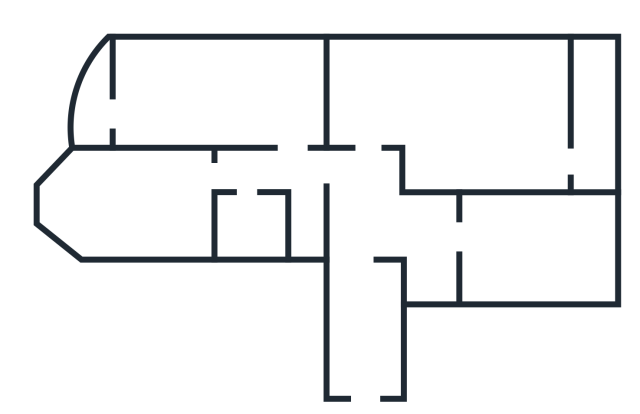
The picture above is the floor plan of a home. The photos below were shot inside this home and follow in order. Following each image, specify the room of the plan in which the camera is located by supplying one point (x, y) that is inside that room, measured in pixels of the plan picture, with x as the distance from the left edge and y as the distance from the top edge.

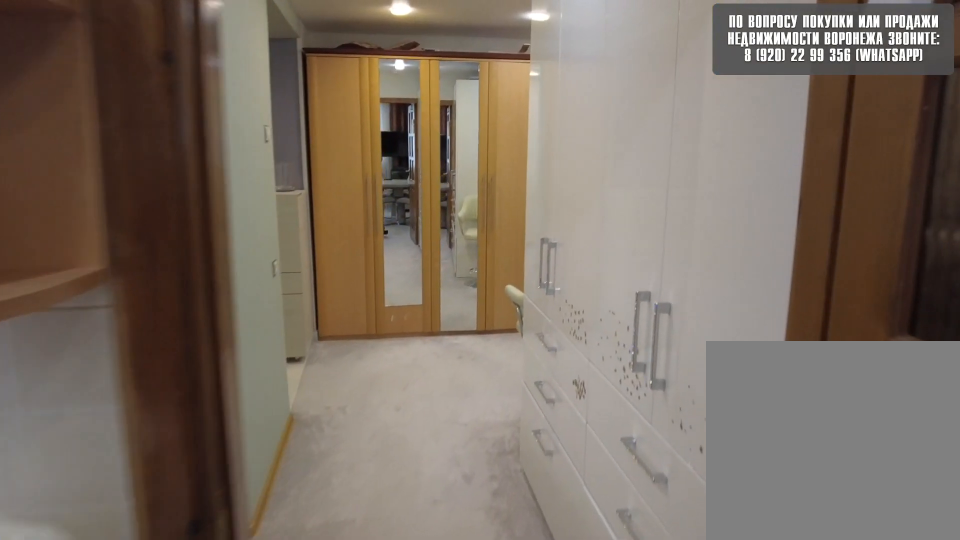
(441, 249)
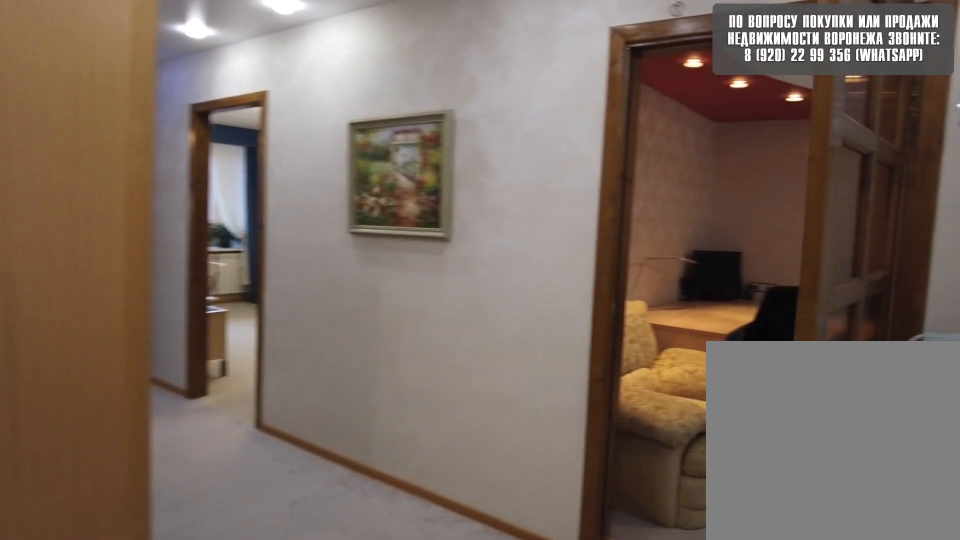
(376, 228)
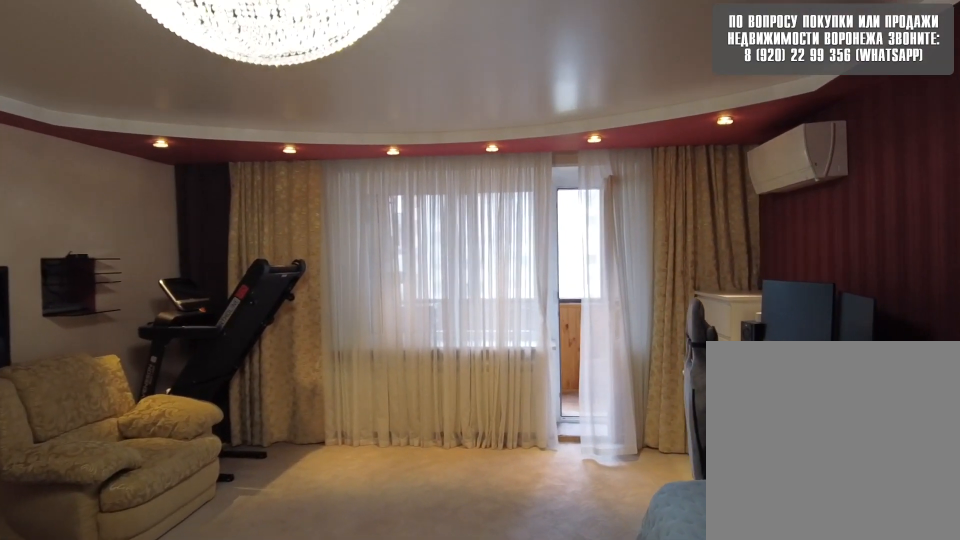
(416, 103)
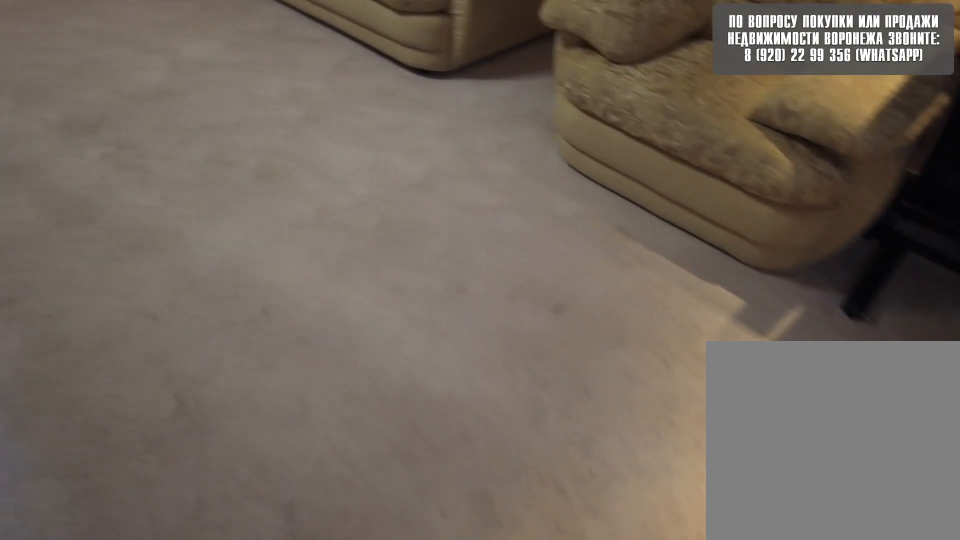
(416, 103)
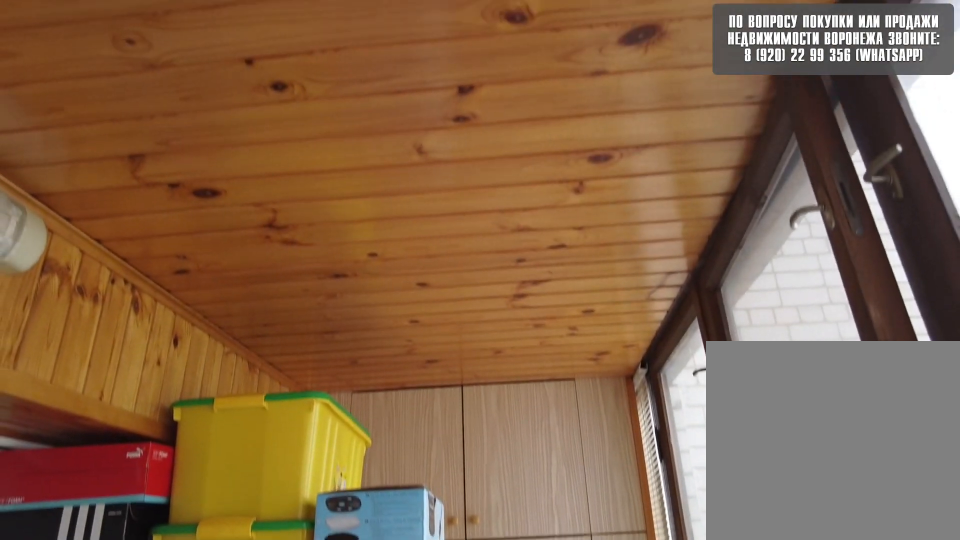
(607, 155)
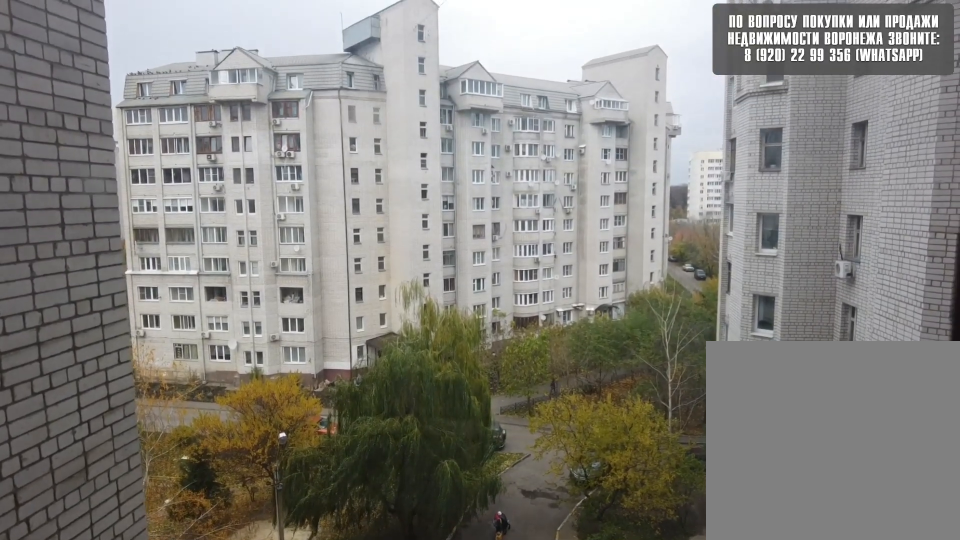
(607, 155)
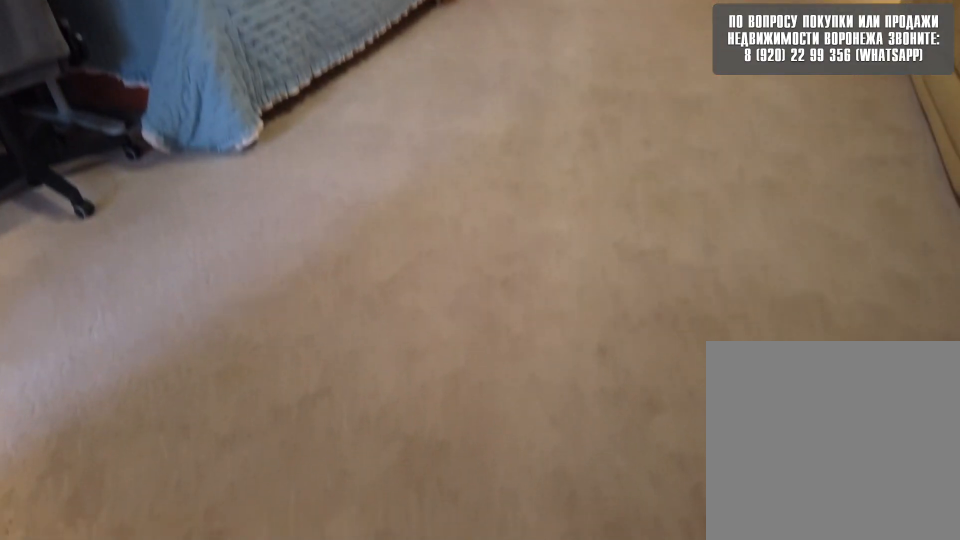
(505, 151)
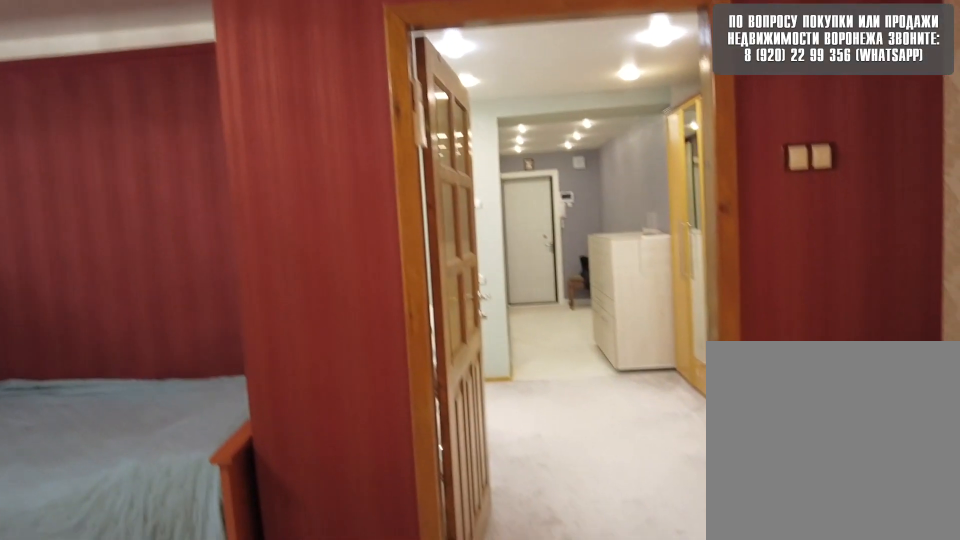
(366, 122)
